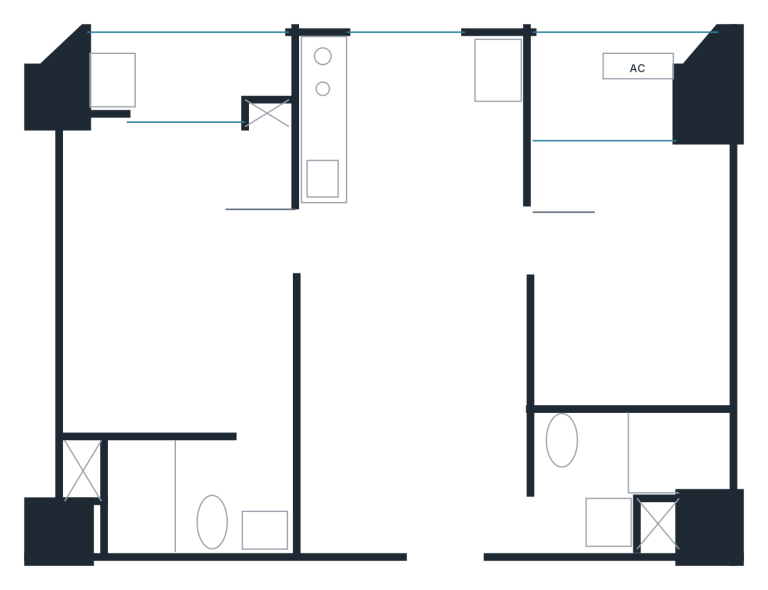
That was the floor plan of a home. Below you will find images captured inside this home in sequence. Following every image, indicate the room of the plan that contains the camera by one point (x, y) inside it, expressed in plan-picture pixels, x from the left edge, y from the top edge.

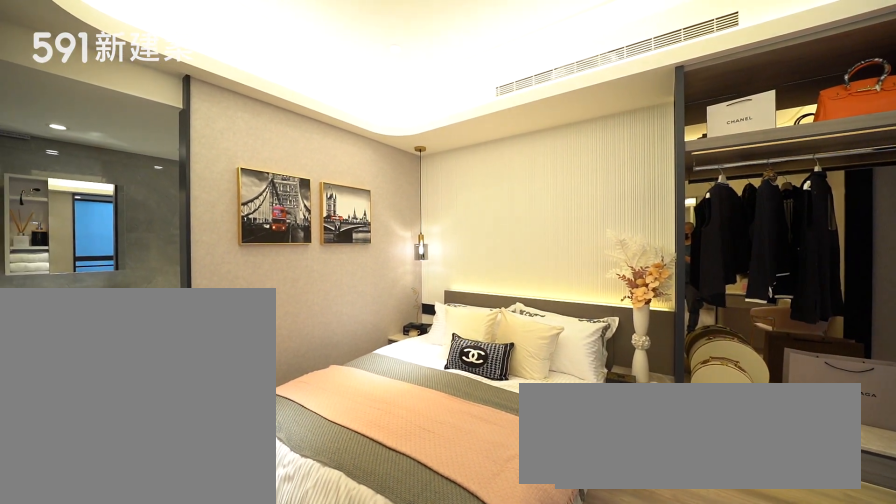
(172, 281)
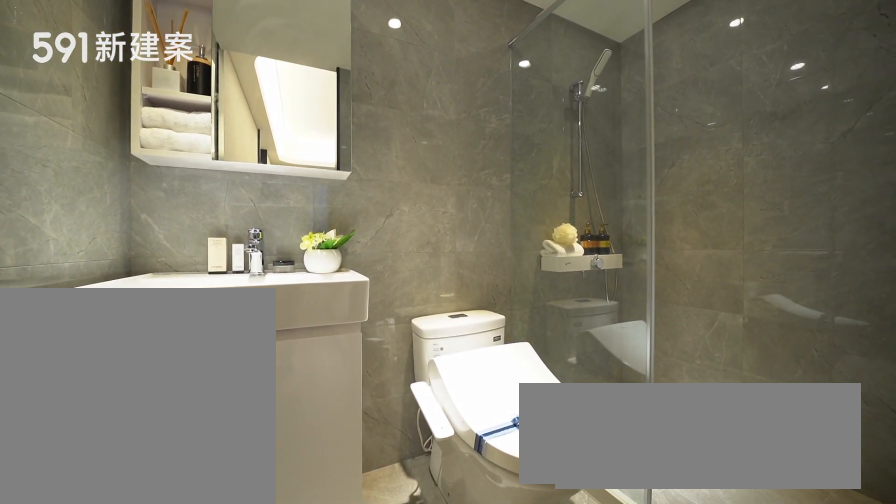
(198, 497)
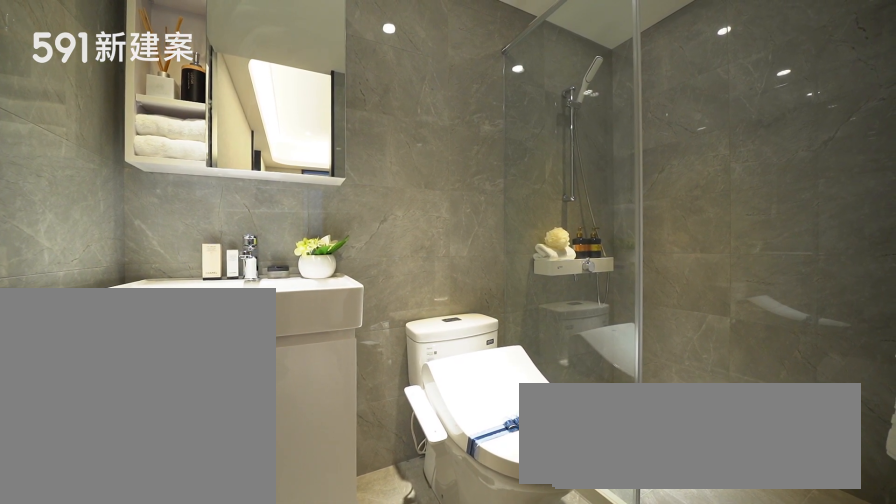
(198, 497)
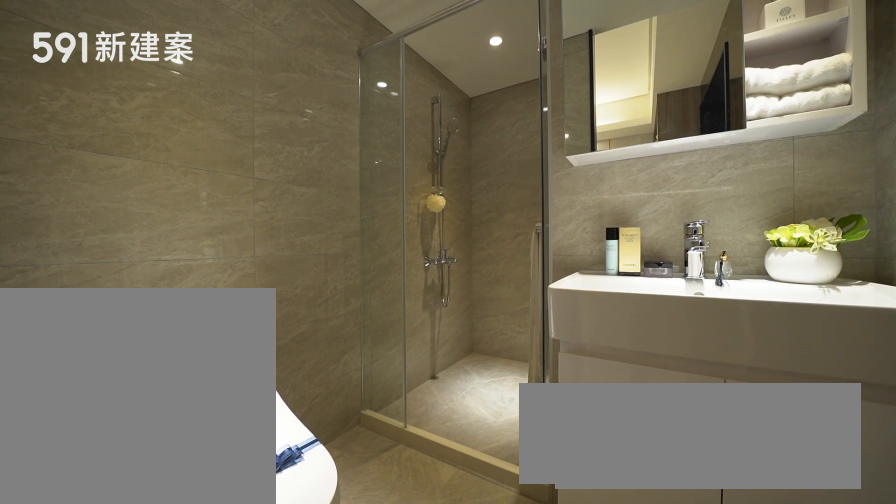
(635, 481)
